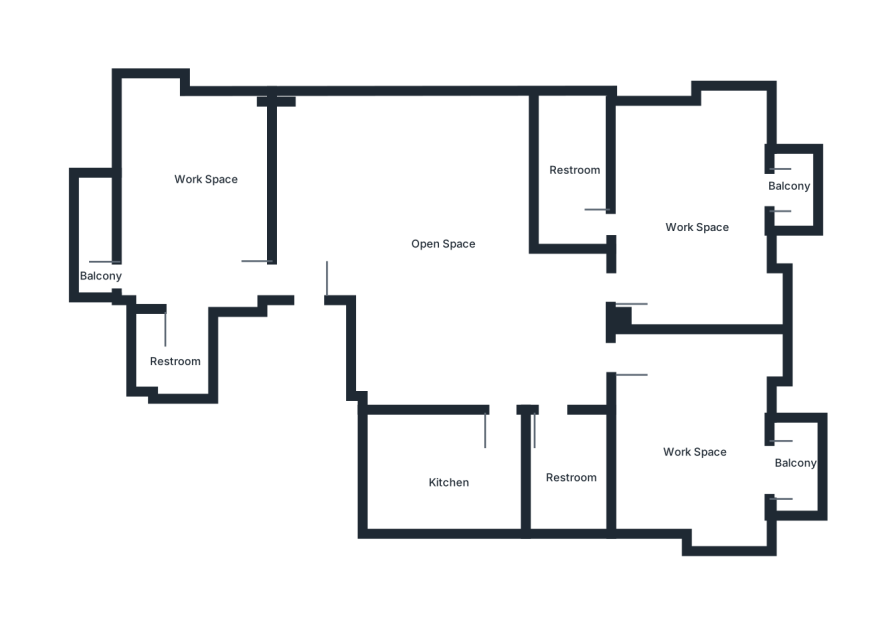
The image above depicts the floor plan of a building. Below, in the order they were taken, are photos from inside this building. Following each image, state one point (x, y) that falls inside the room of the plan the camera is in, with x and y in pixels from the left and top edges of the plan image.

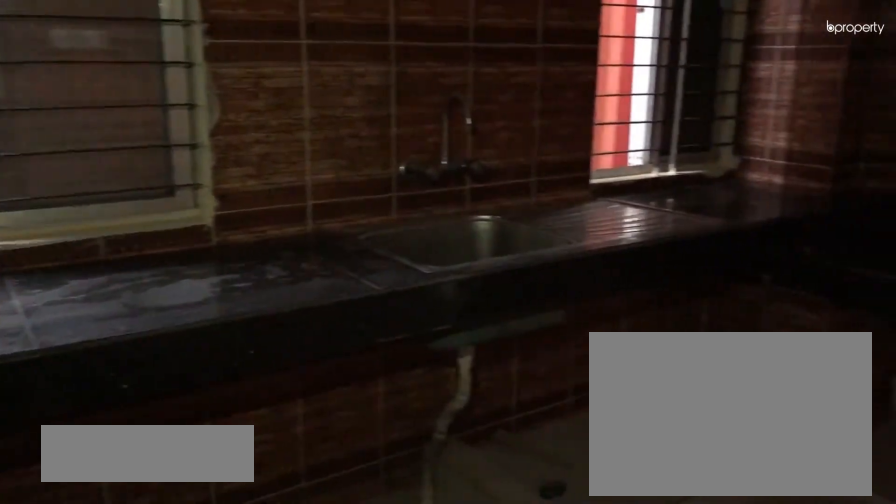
(452, 462)
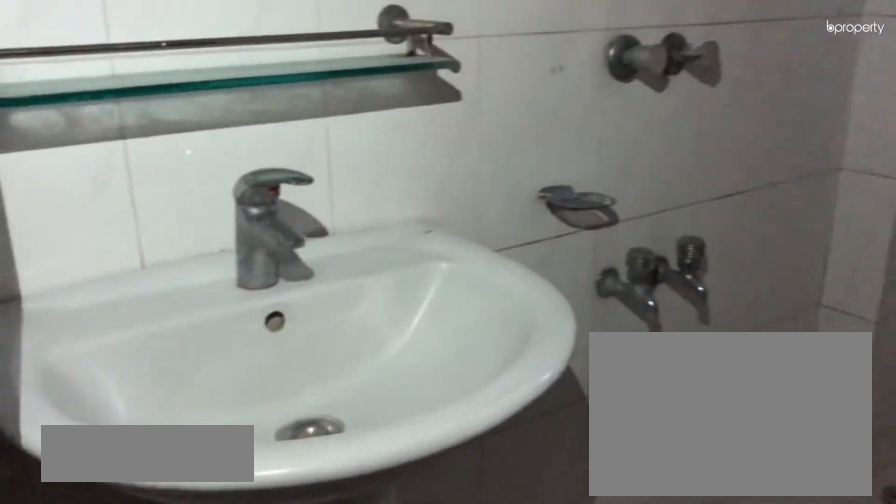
(571, 466)
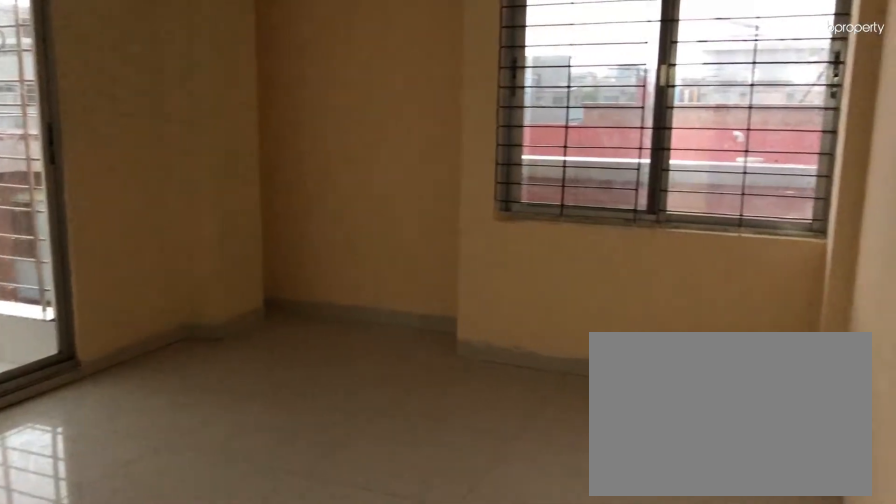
(691, 442)
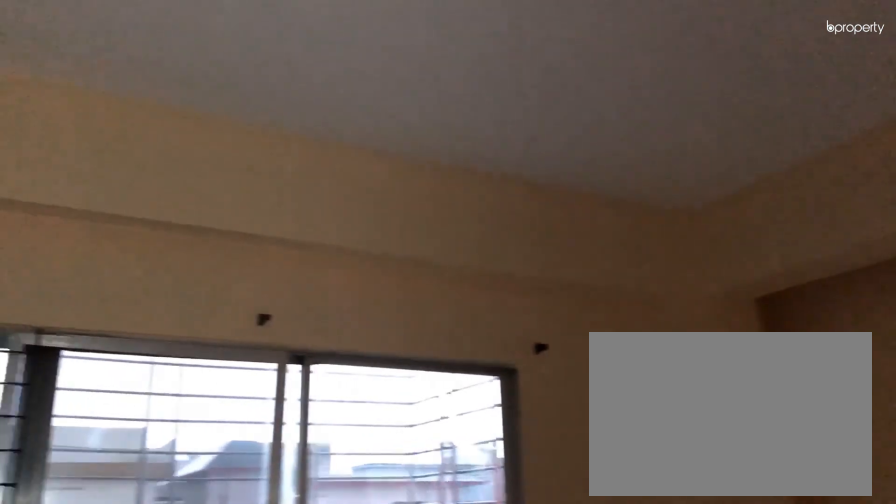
(691, 442)
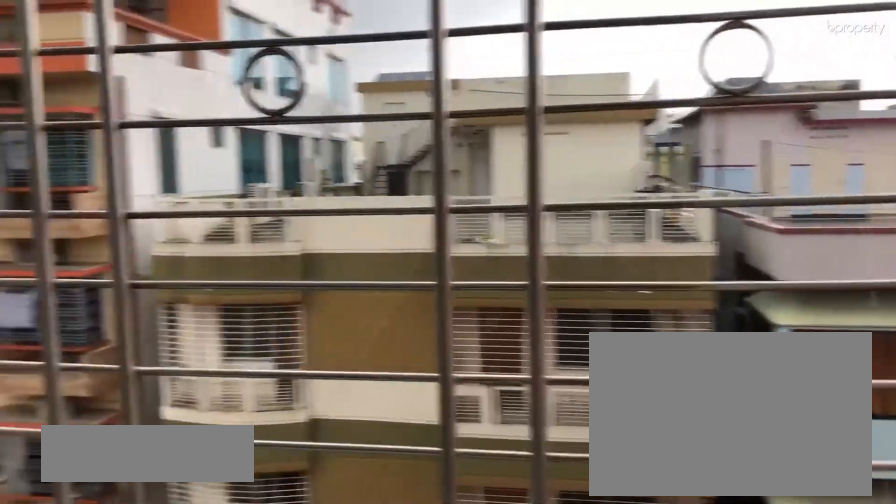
(790, 466)
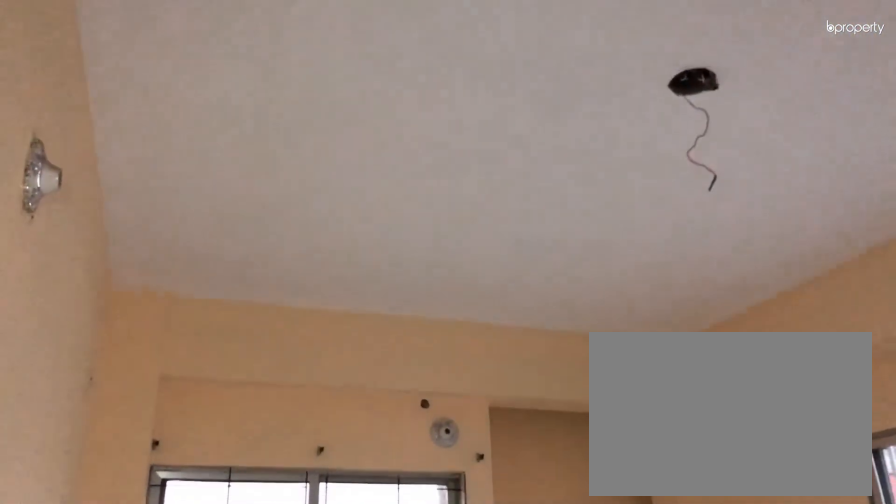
(695, 216)
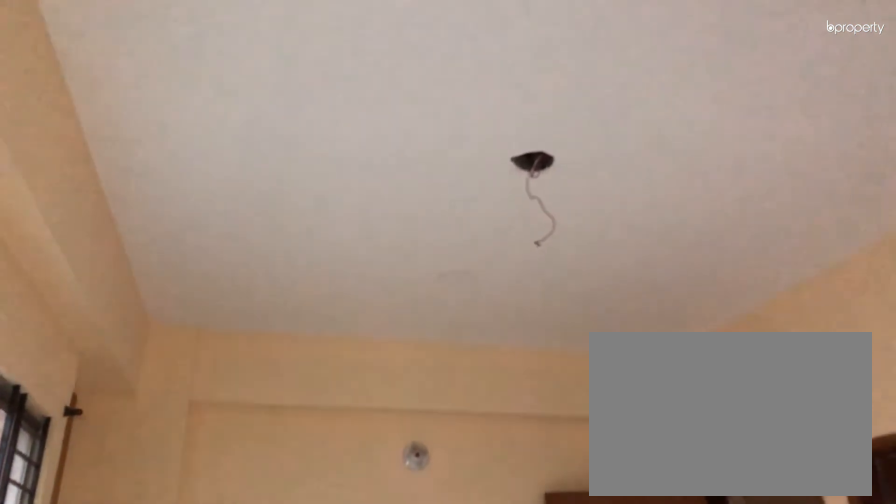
(695, 215)
